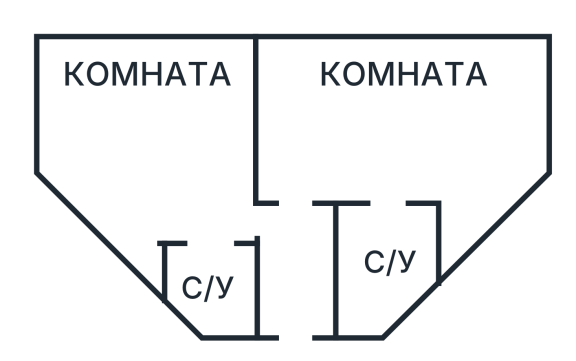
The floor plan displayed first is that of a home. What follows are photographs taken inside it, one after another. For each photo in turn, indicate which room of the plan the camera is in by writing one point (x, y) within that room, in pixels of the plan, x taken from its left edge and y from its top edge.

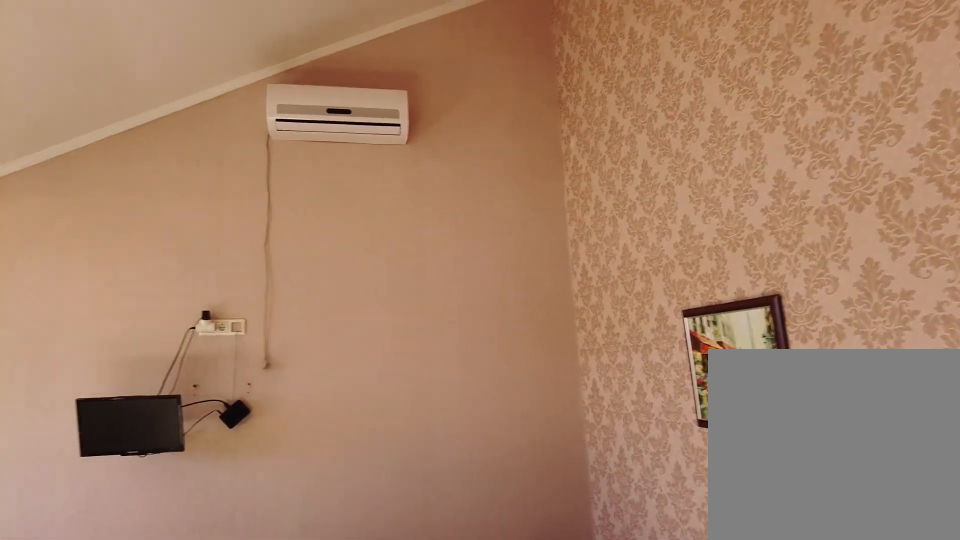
(188, 193)
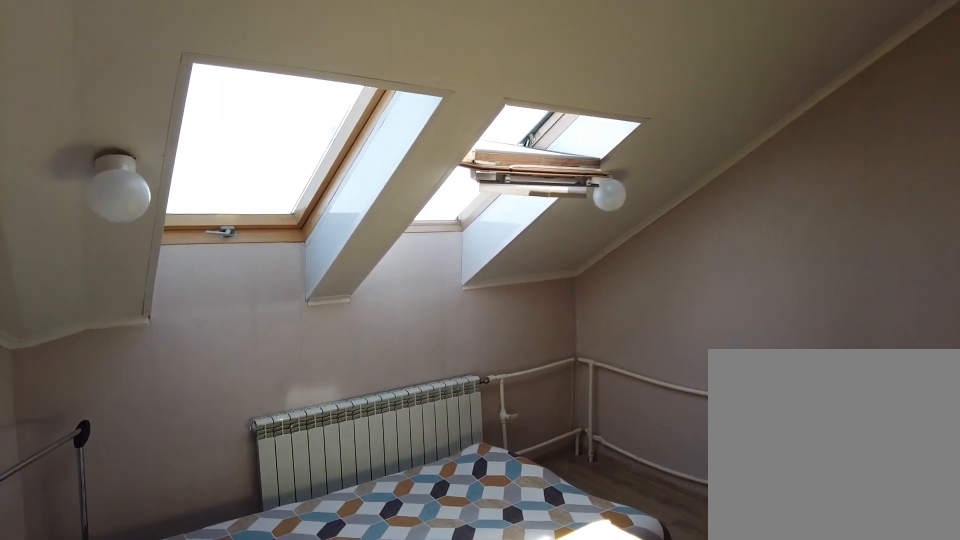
(188, 193)
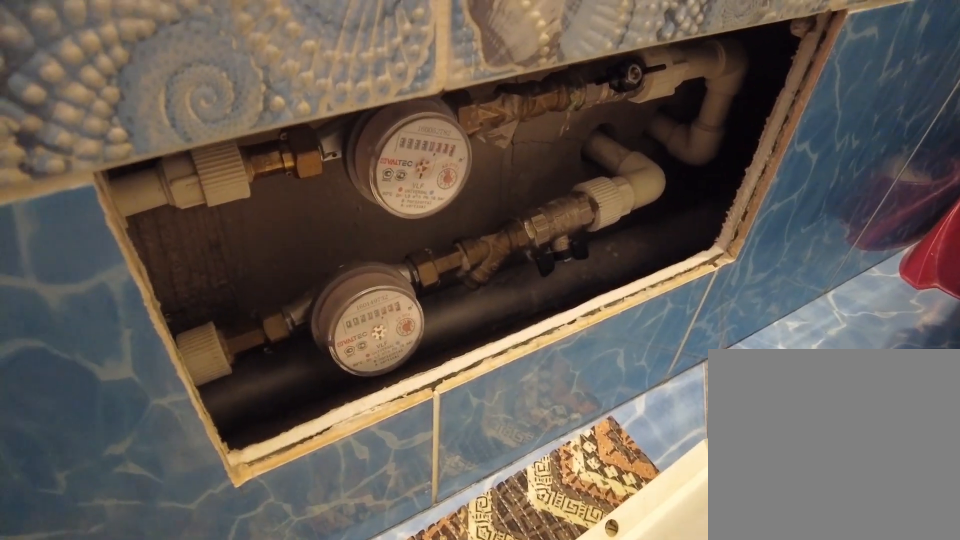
(222, 275)
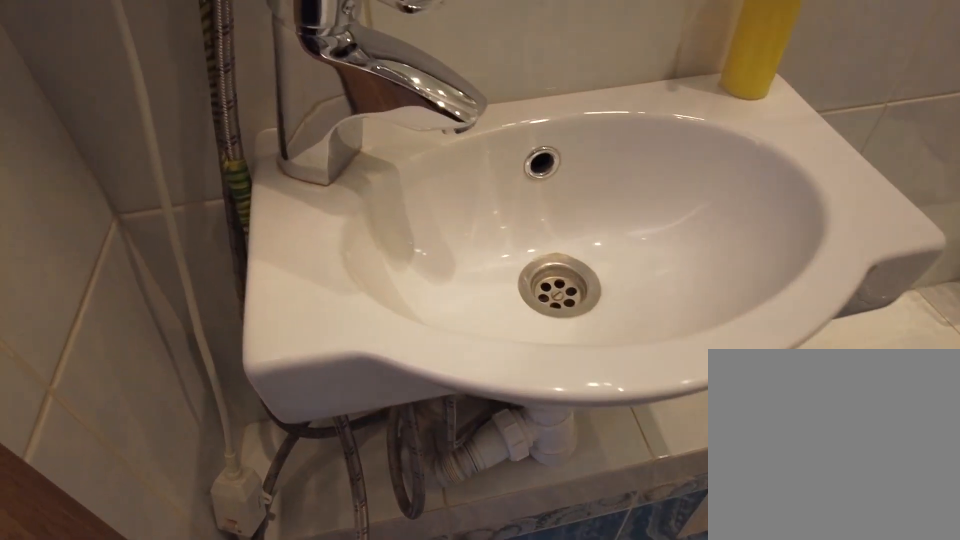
(222, 275)
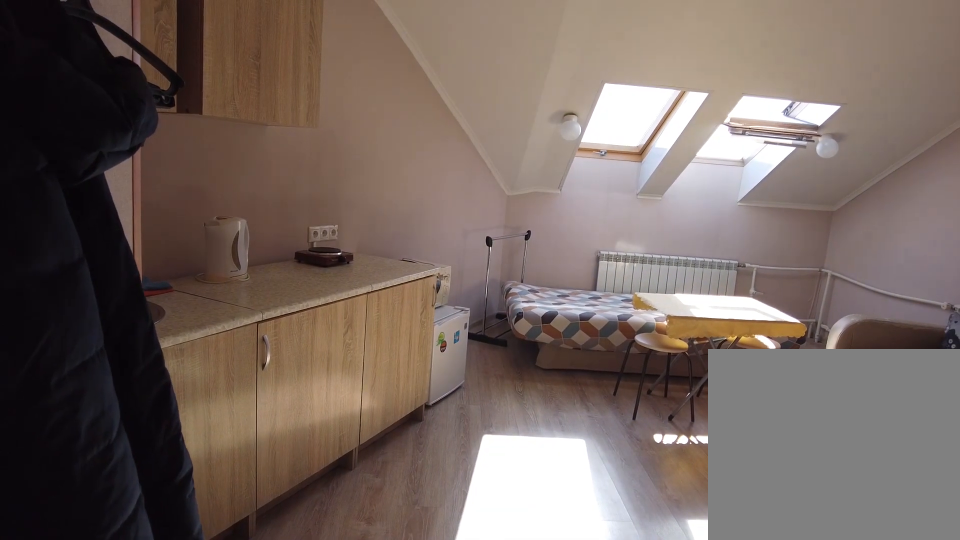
(194, 212)
